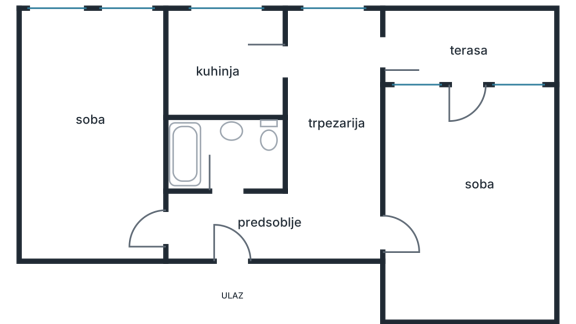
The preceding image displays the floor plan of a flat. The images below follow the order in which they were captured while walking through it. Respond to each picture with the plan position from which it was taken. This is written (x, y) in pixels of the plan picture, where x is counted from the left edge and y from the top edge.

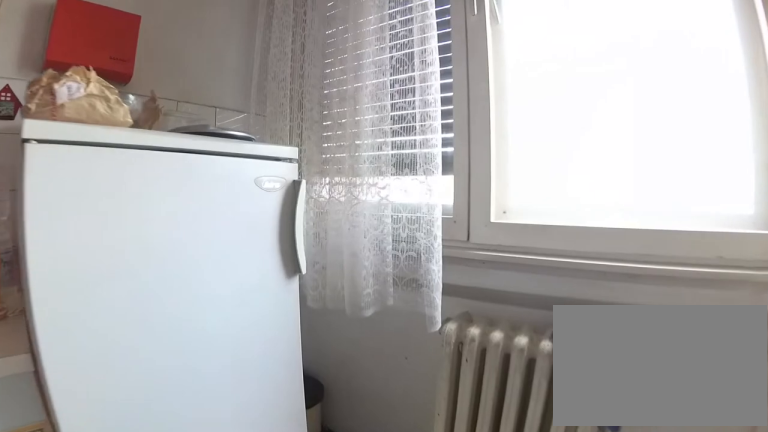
(215, 69)
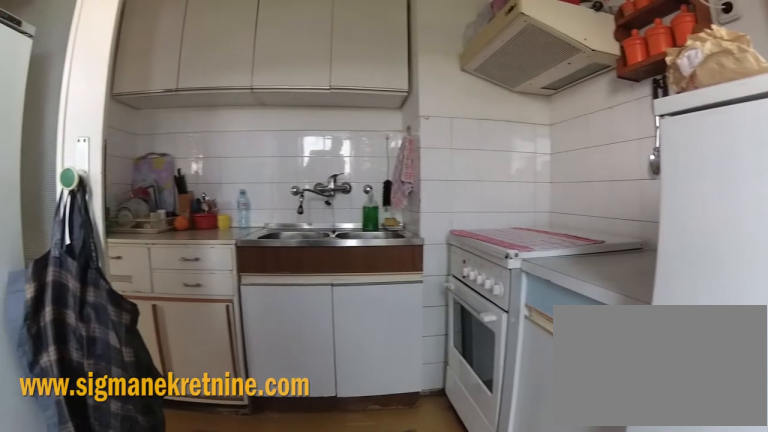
(218, 24)
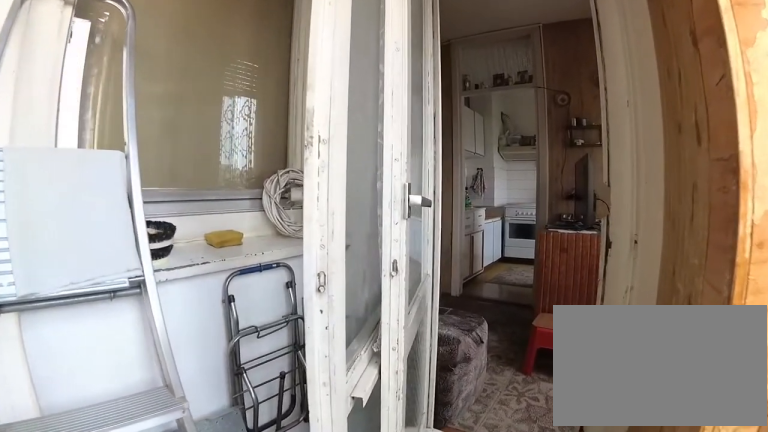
(447, 57)
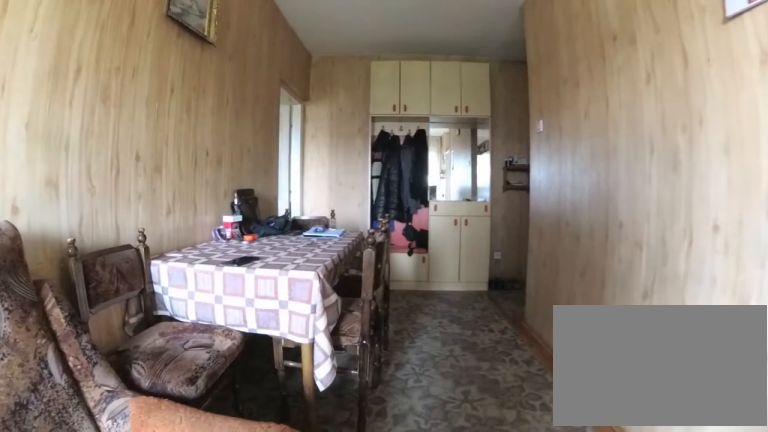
(339, 82)
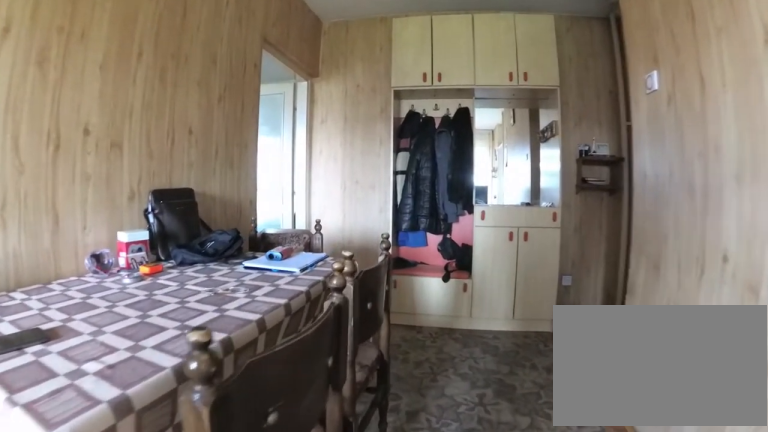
(334, 116)
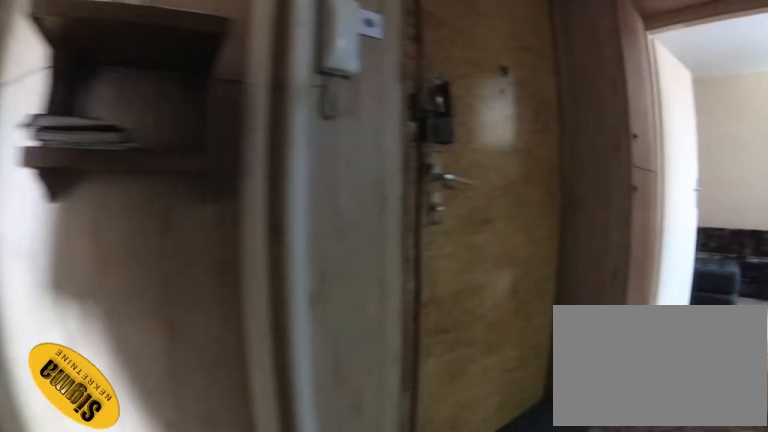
(287, 219)
